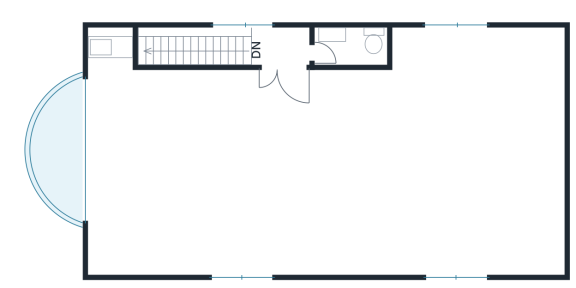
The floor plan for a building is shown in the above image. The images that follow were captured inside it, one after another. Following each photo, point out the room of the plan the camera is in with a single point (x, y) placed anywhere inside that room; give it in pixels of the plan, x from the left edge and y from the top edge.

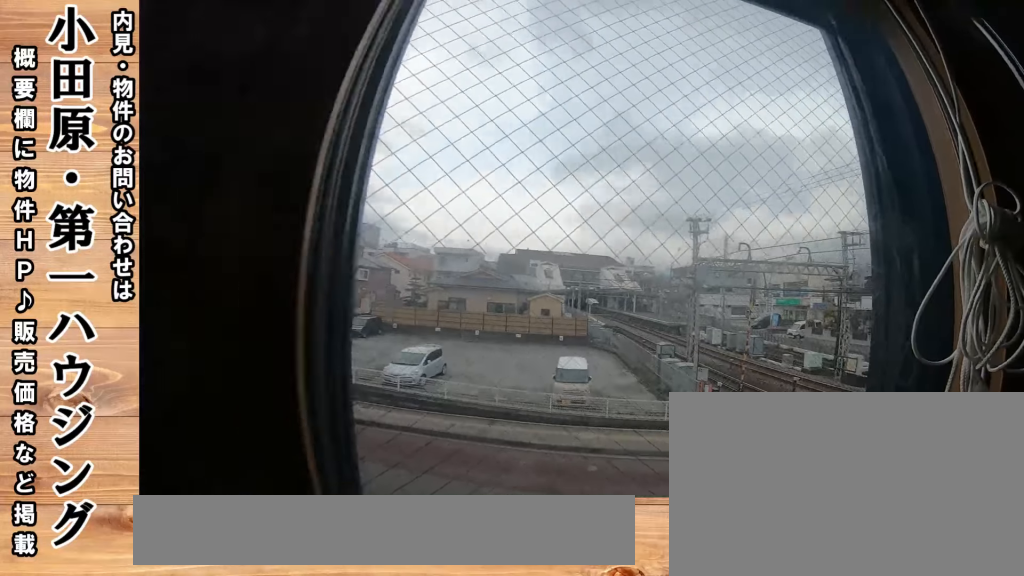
(324, 173)
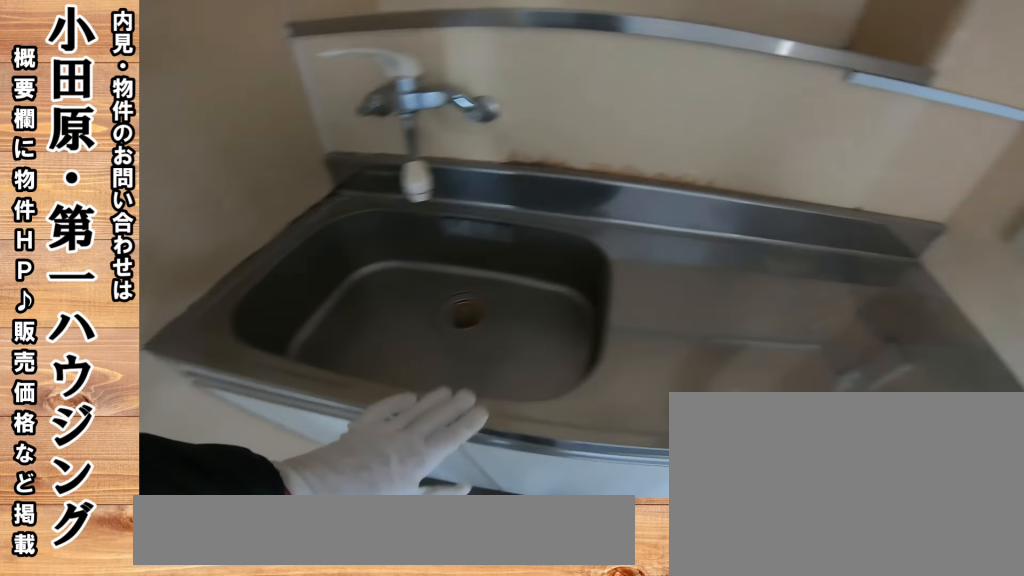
(119, 65)
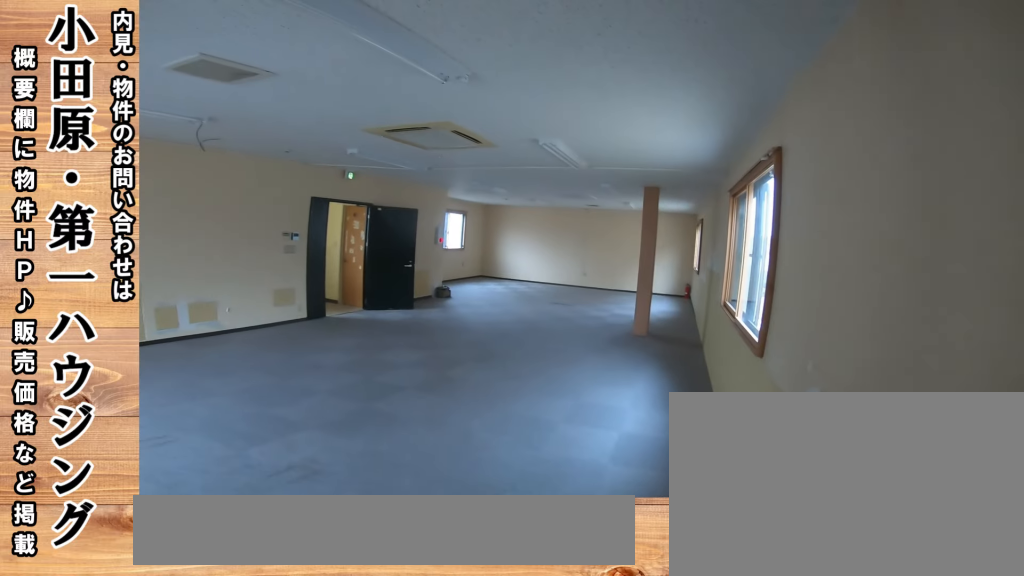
(323, 161)
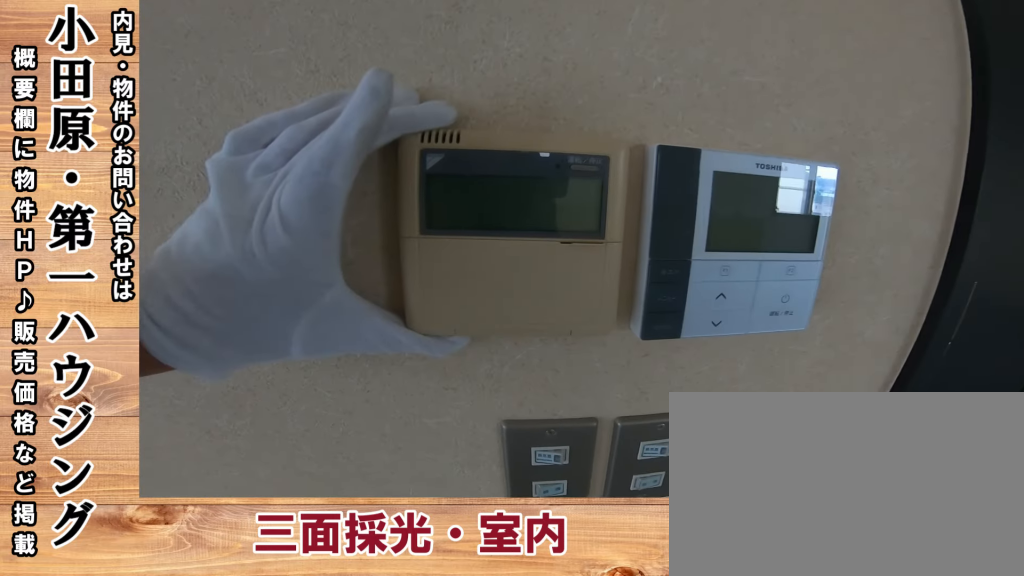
(323, 161)
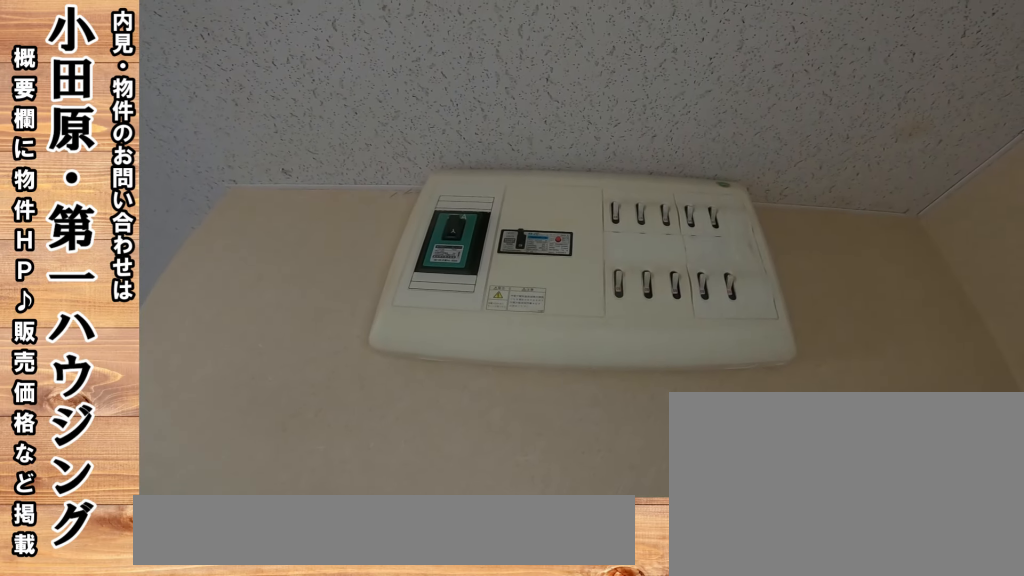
(325, 174)
